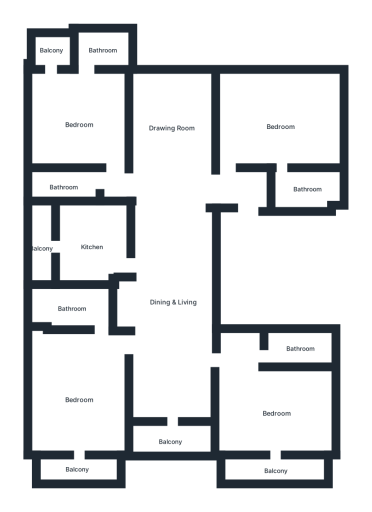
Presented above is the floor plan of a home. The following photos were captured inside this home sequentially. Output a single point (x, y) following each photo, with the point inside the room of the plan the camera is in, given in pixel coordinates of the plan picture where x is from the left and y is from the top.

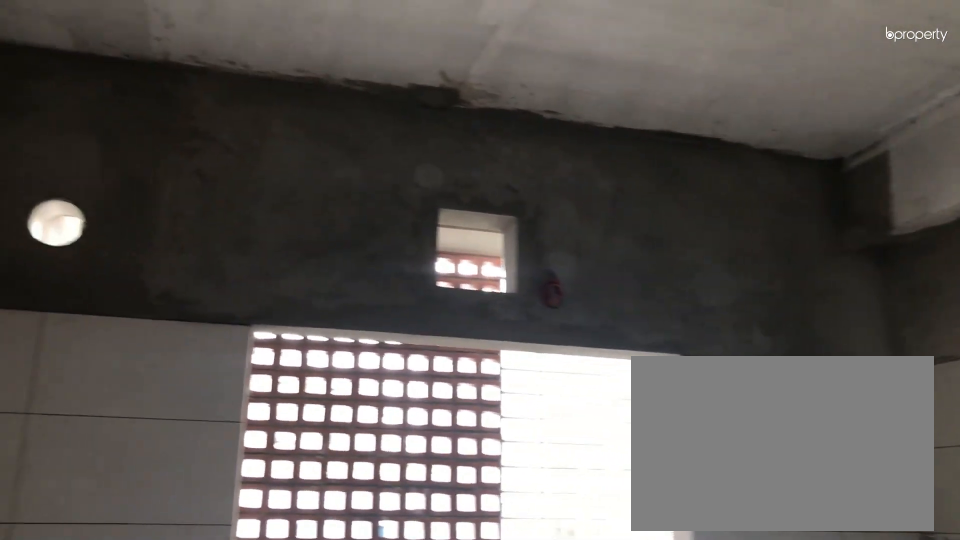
(91, 247)
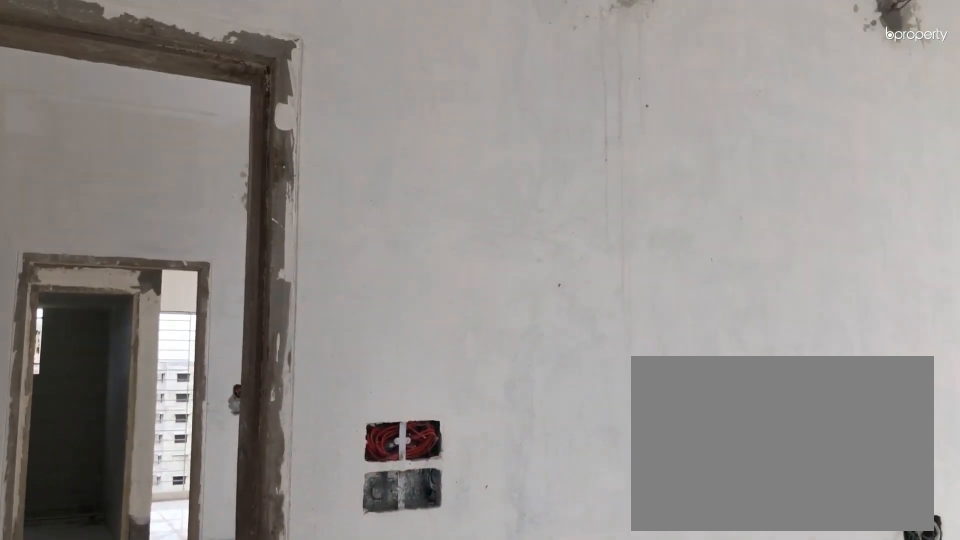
(78, 400)
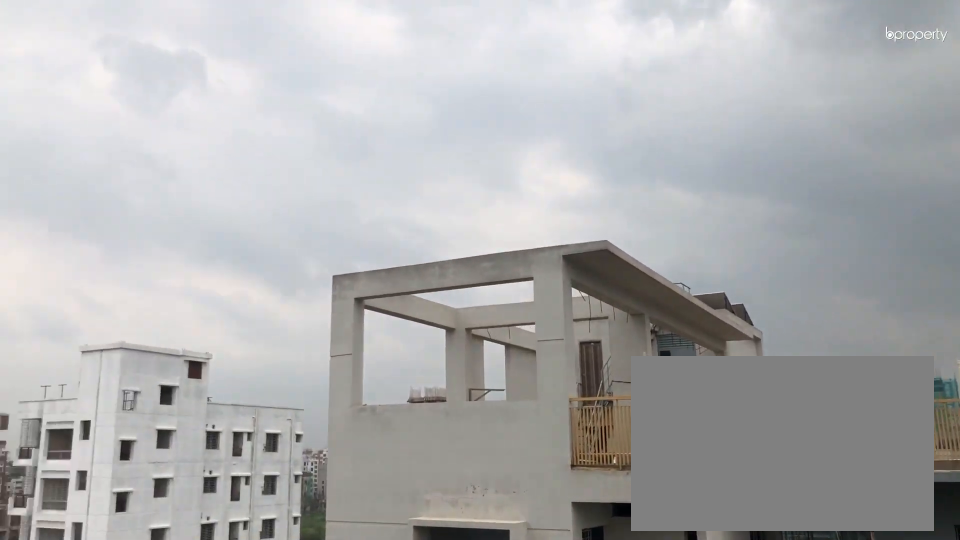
(77, 468)
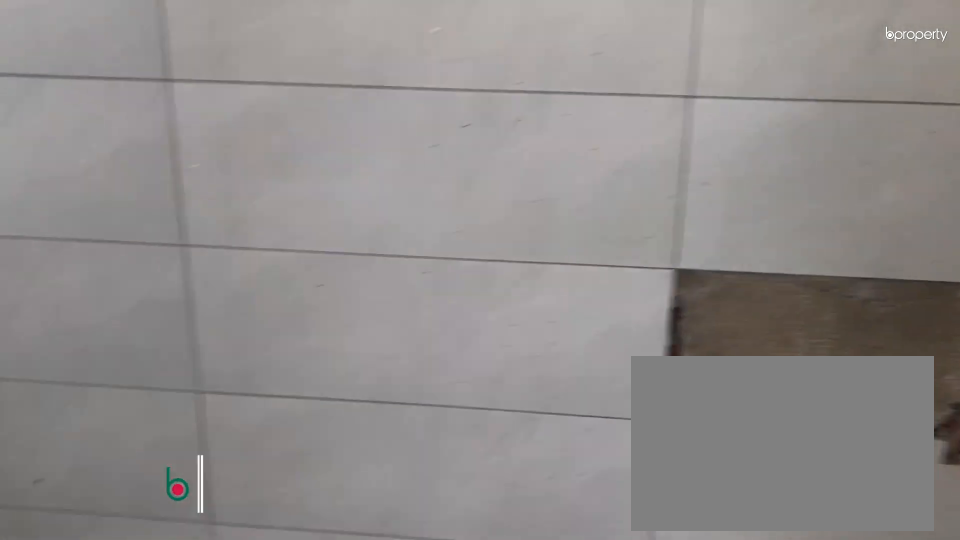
(73, 309)
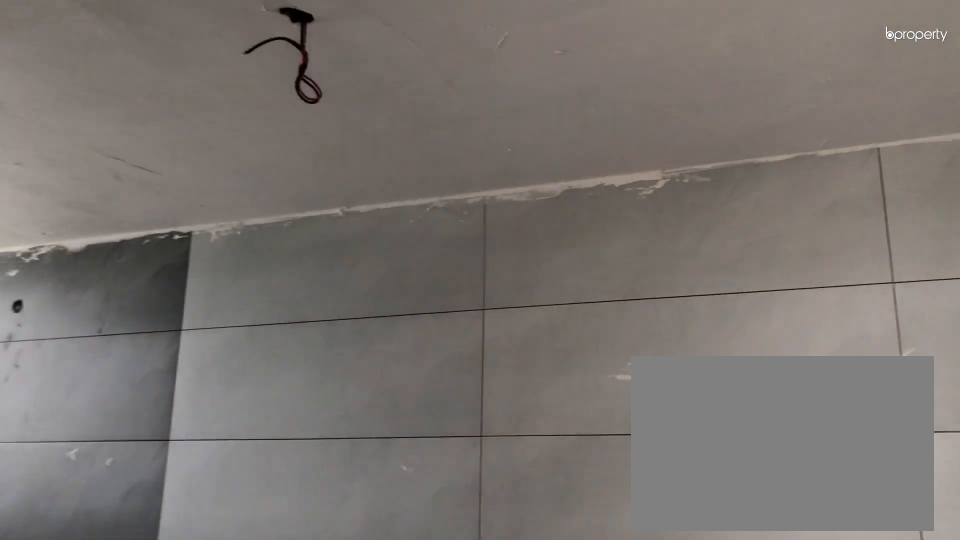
(73, 309)
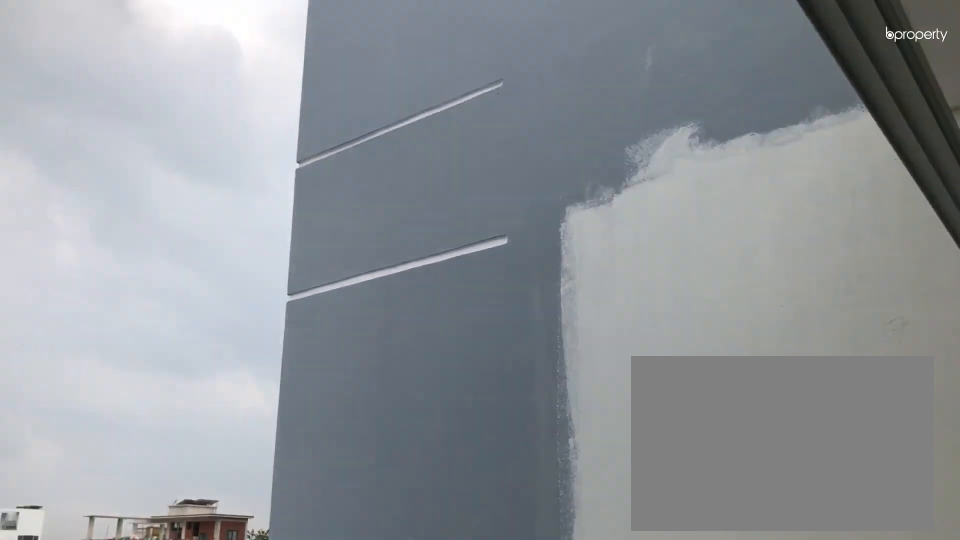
(171, 441)
